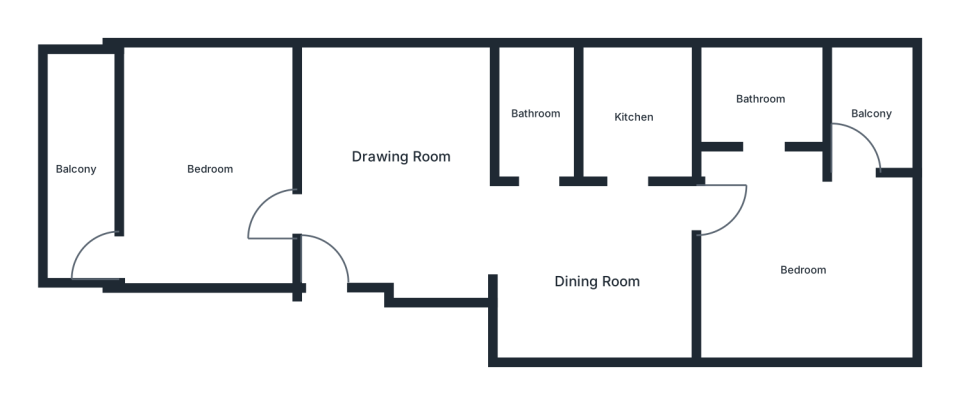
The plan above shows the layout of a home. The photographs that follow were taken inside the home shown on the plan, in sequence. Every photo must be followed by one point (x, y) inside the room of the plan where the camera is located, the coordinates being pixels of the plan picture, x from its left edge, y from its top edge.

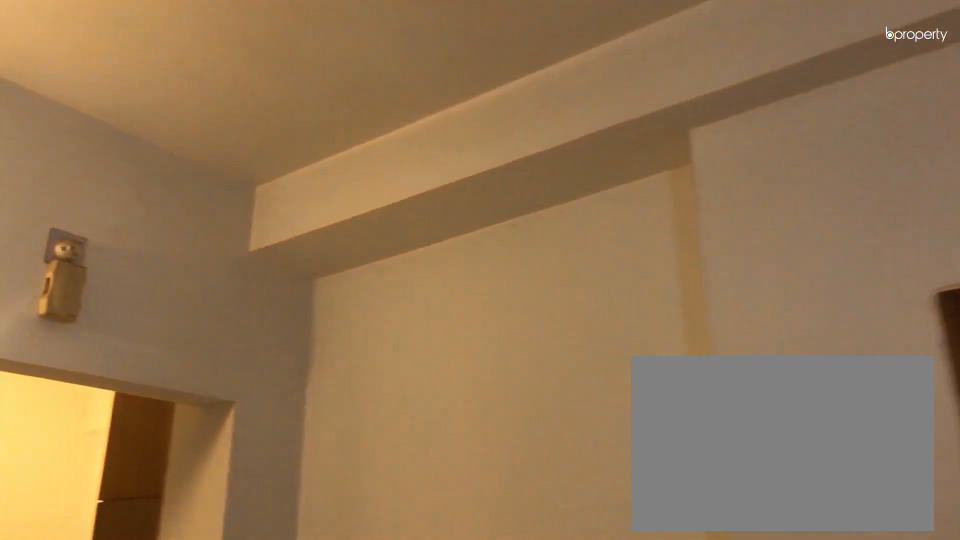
(404, 155)
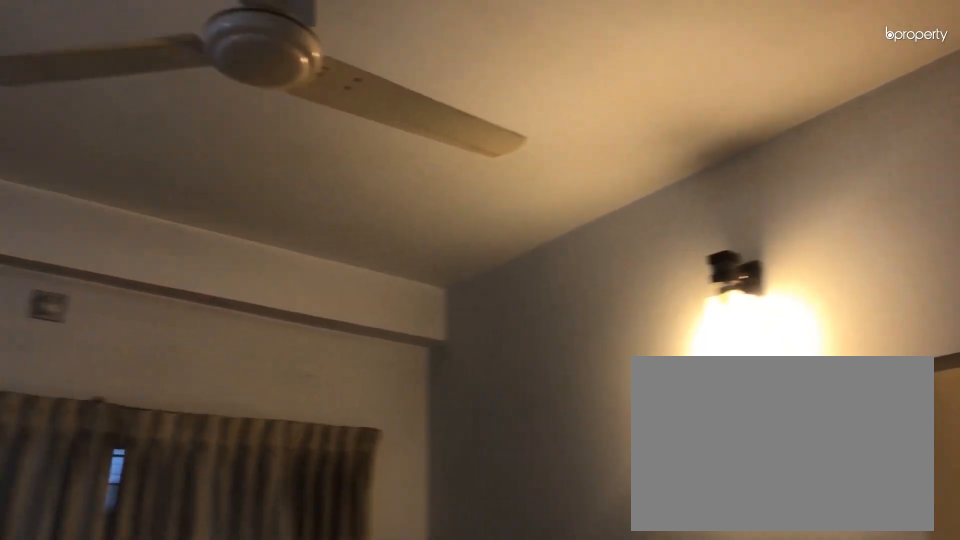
(404, 155)
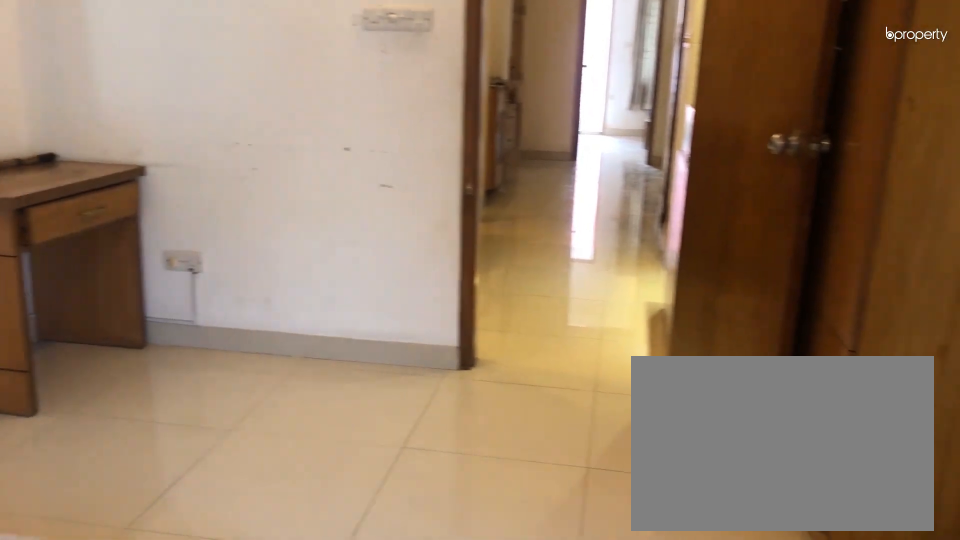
(802, 267)
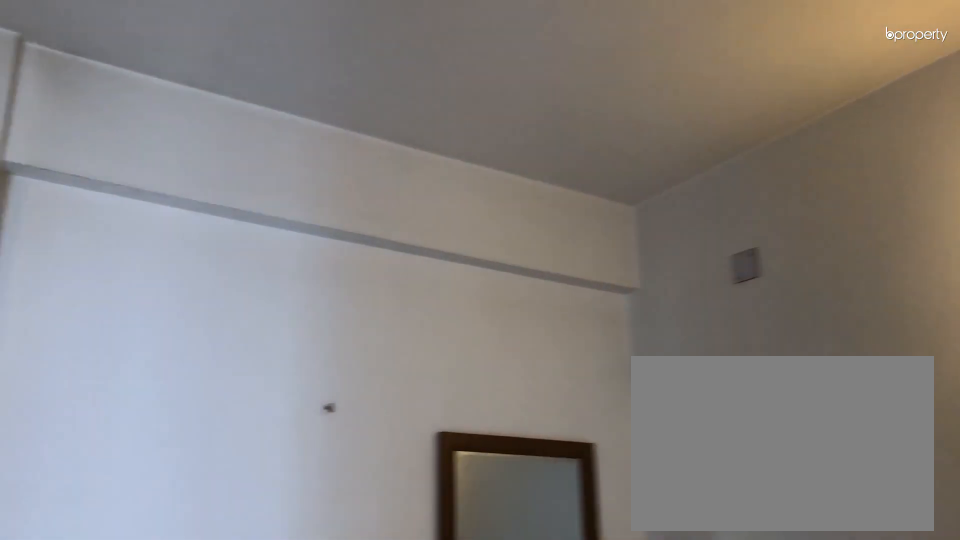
(804, 268)
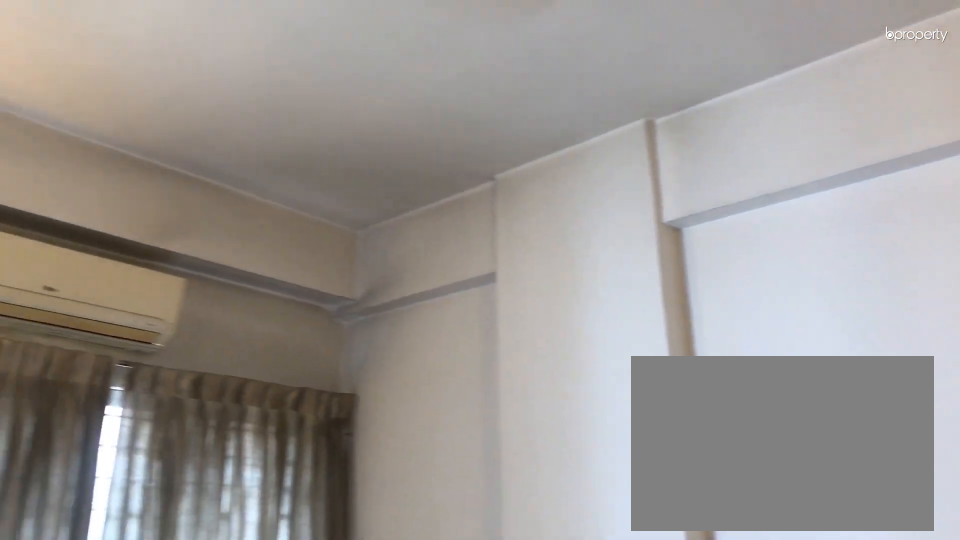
(804, 268)
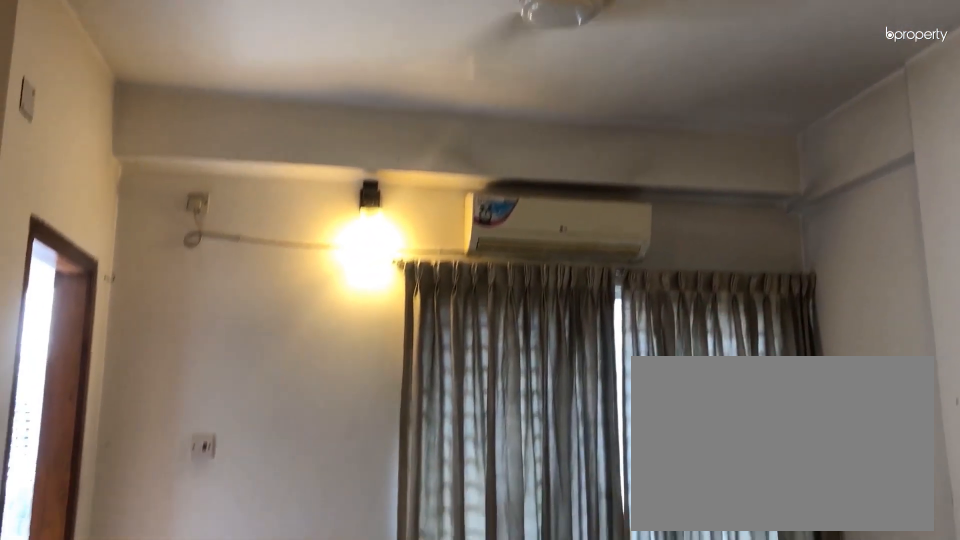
(804, 268)
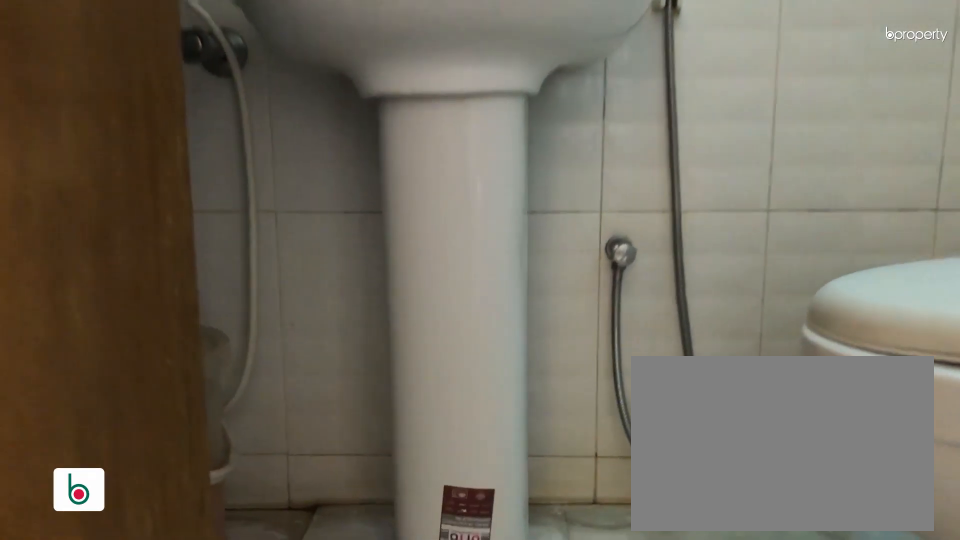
(759, 97)
